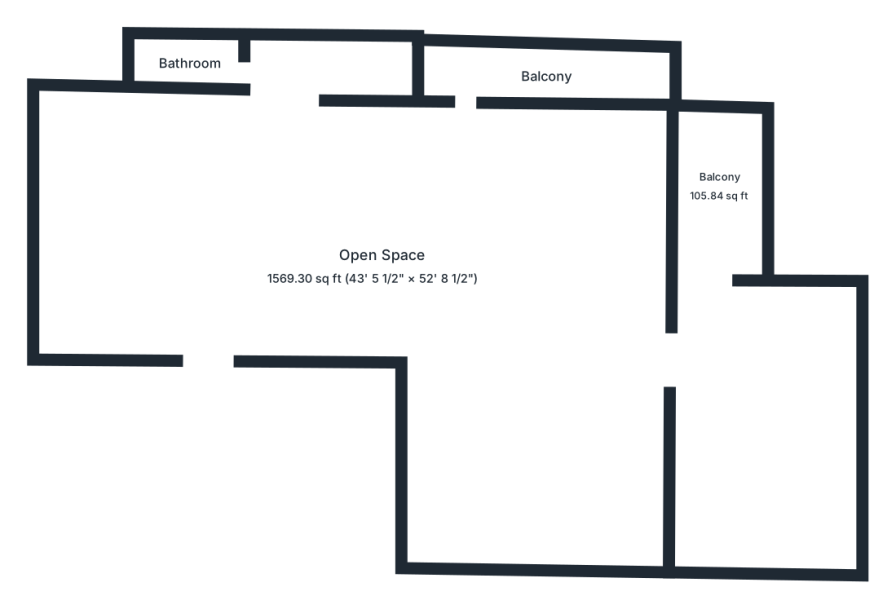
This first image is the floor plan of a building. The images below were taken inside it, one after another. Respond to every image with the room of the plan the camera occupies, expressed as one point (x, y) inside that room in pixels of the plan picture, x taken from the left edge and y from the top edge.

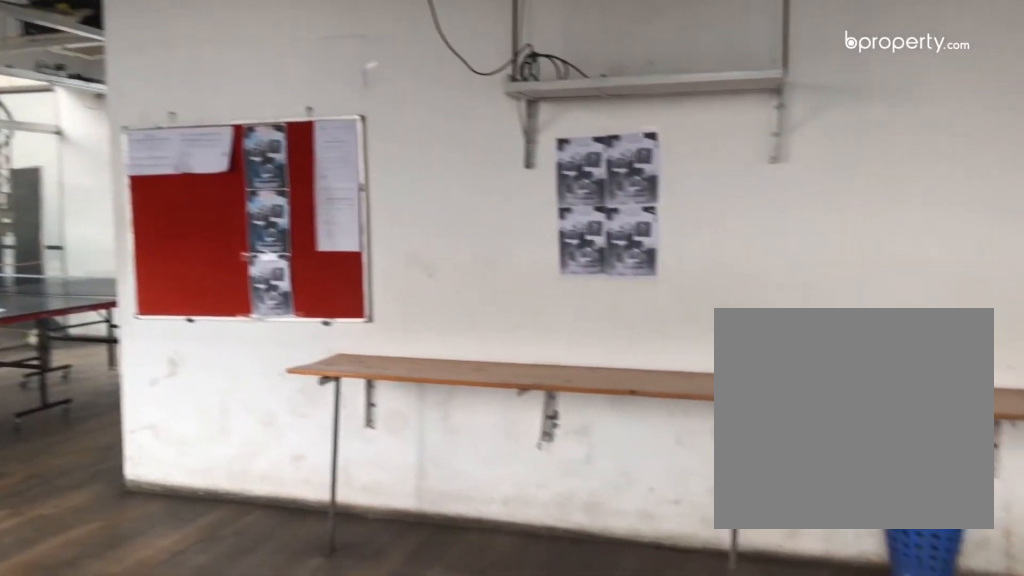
(383, 252)
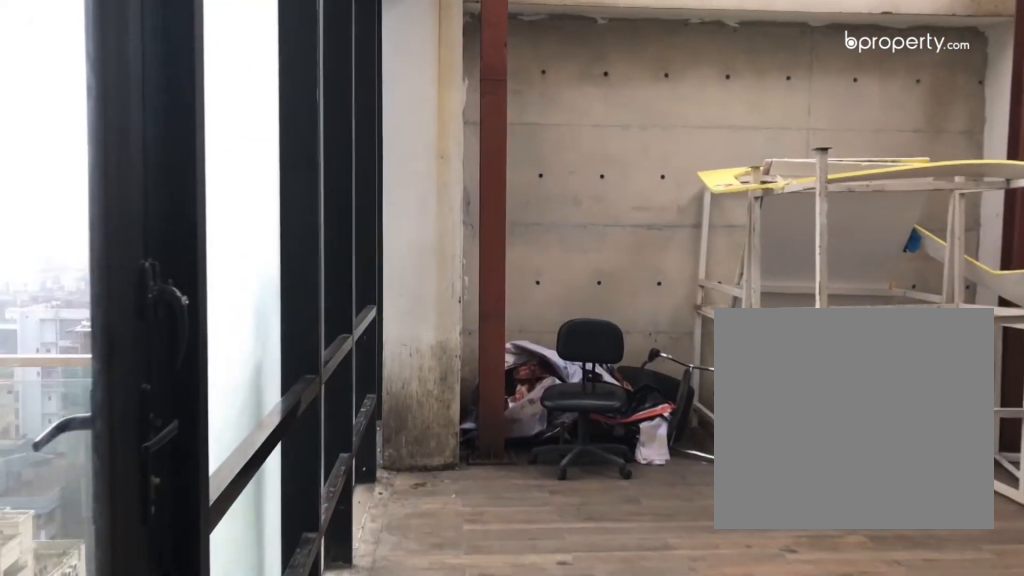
(759, 439)
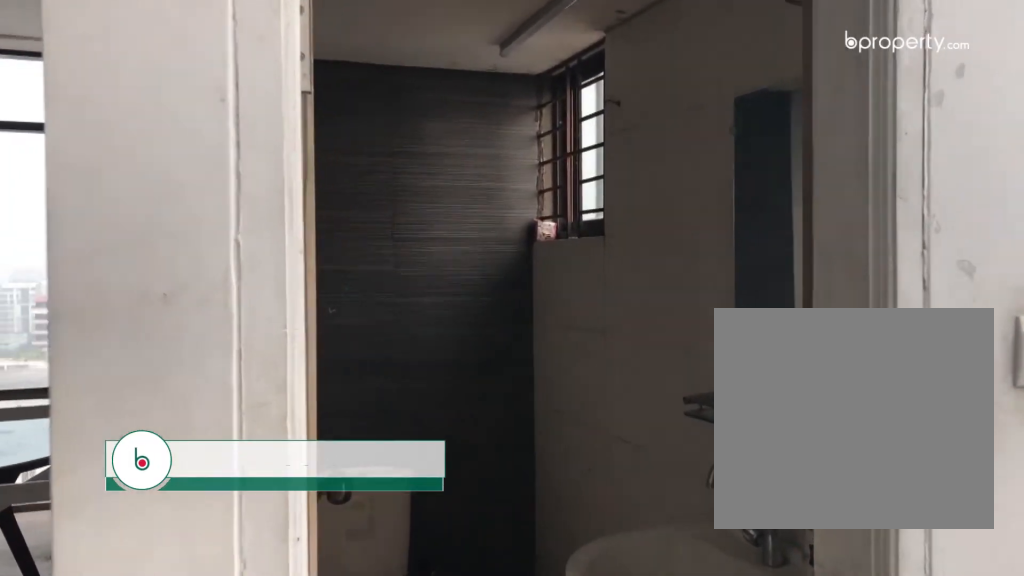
(193, 66)
